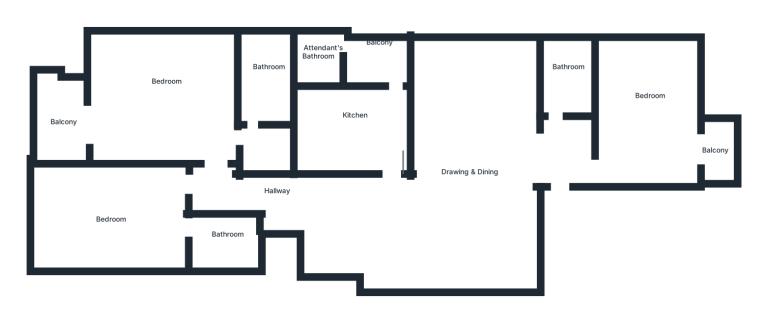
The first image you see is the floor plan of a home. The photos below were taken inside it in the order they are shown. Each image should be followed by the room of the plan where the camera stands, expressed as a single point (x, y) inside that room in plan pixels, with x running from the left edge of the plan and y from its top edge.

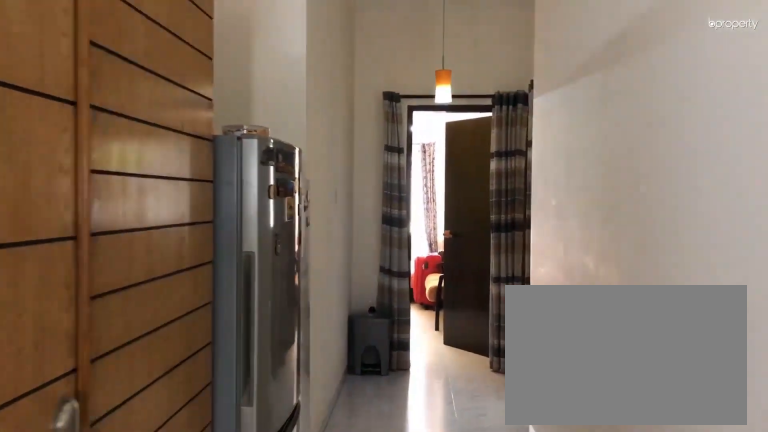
(215, 195)
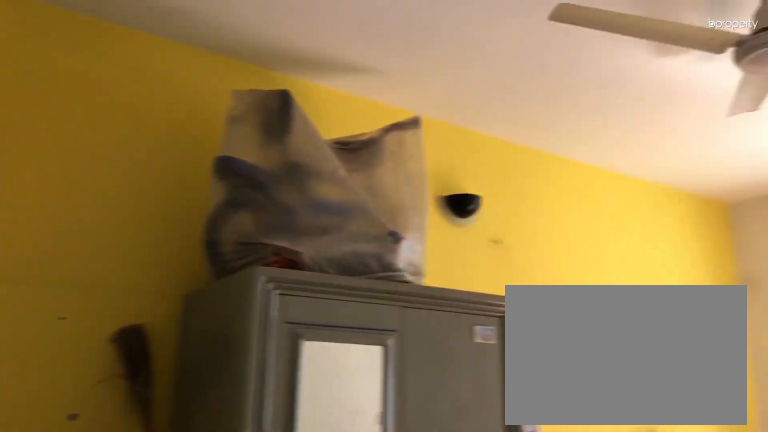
(119, 231)
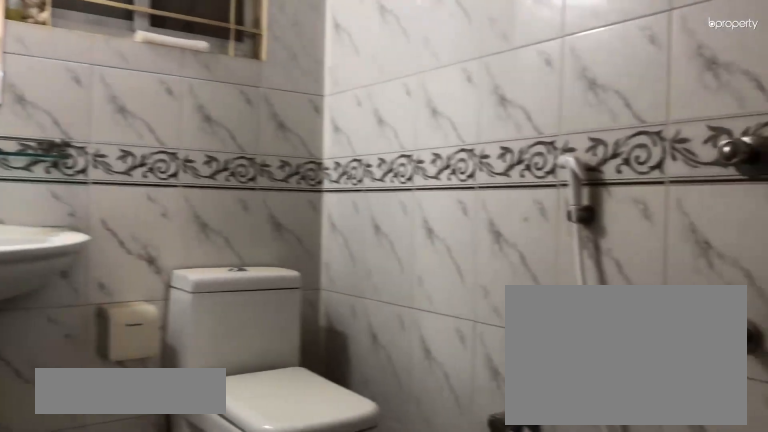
(216, 238)
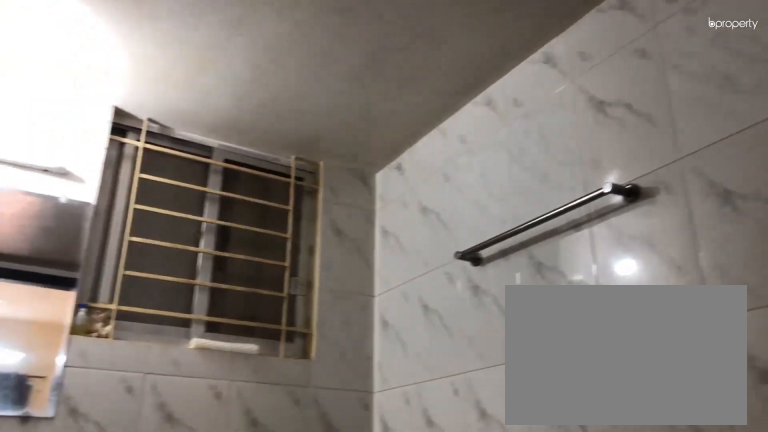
(216, 238)
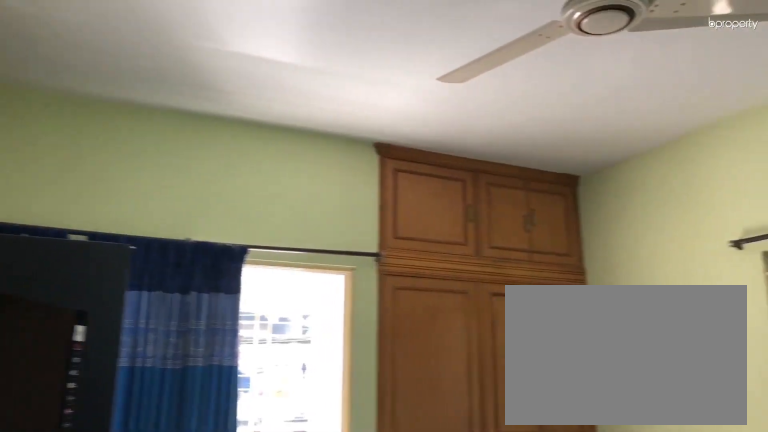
(152, 85)
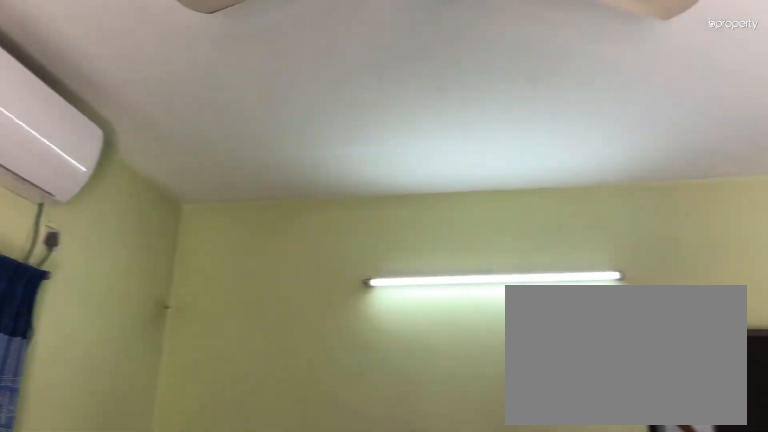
(152, 85)
